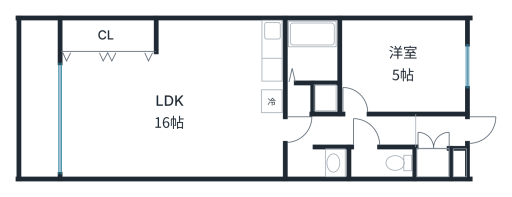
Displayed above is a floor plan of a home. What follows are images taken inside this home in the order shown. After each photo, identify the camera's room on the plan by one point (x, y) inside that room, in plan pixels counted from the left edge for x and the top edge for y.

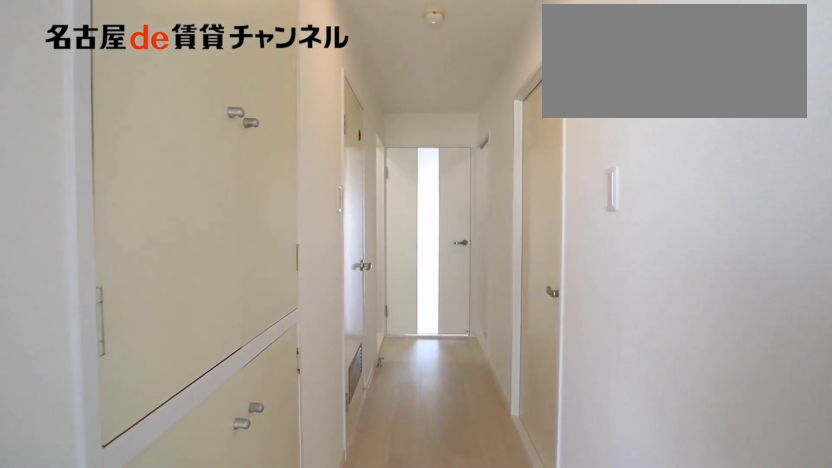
(441, 132)
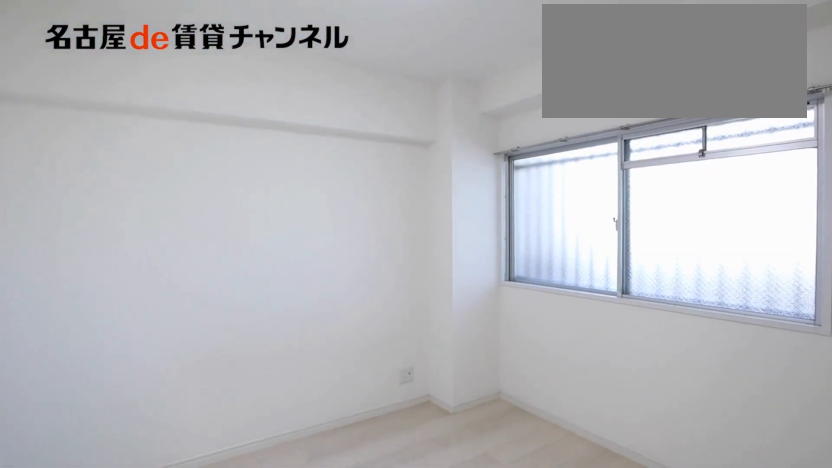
(404, 67)
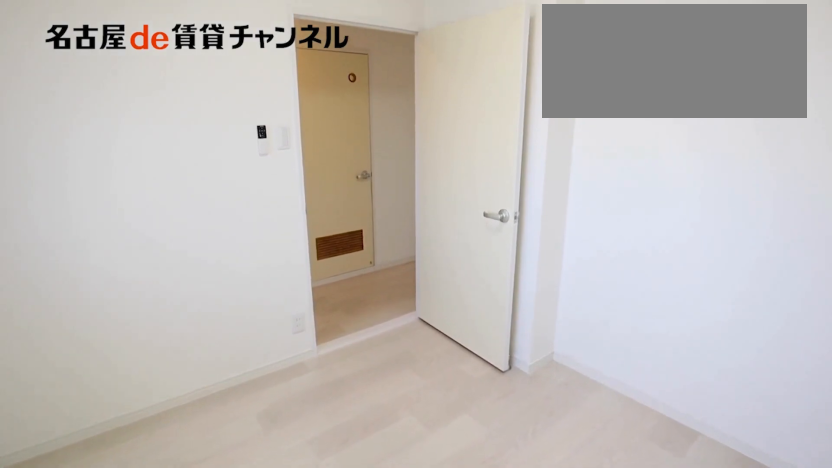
(404, 67)
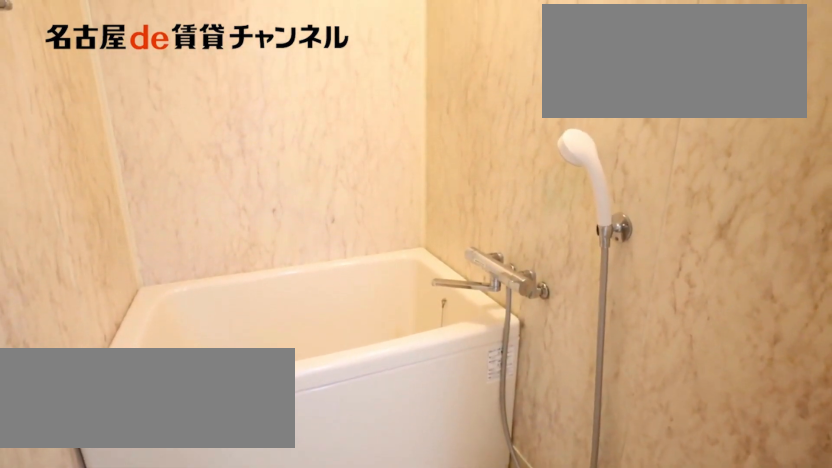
(312, 50)
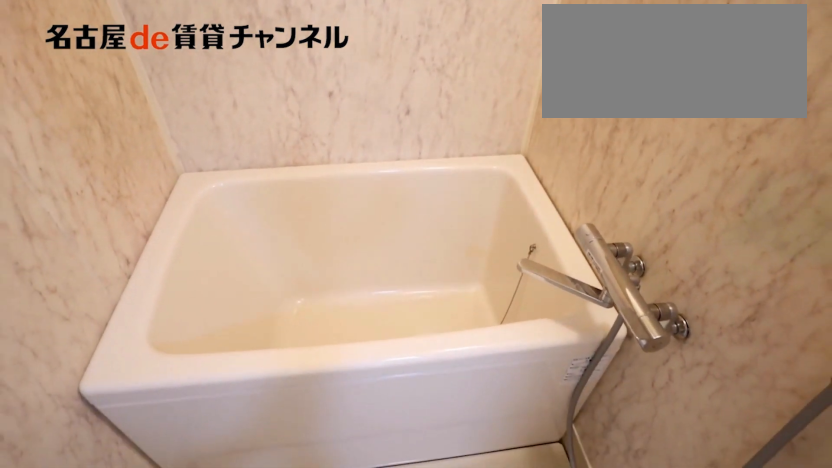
(312, 50)
